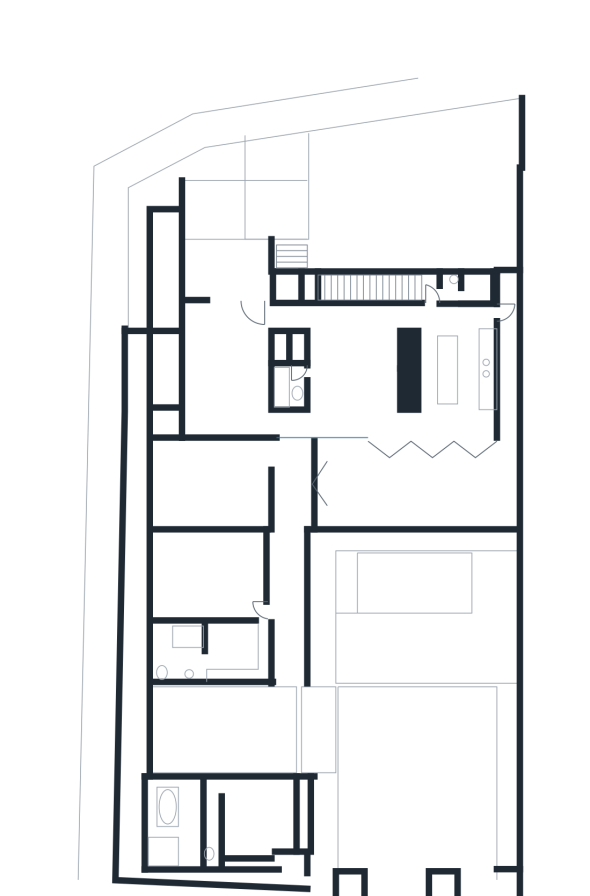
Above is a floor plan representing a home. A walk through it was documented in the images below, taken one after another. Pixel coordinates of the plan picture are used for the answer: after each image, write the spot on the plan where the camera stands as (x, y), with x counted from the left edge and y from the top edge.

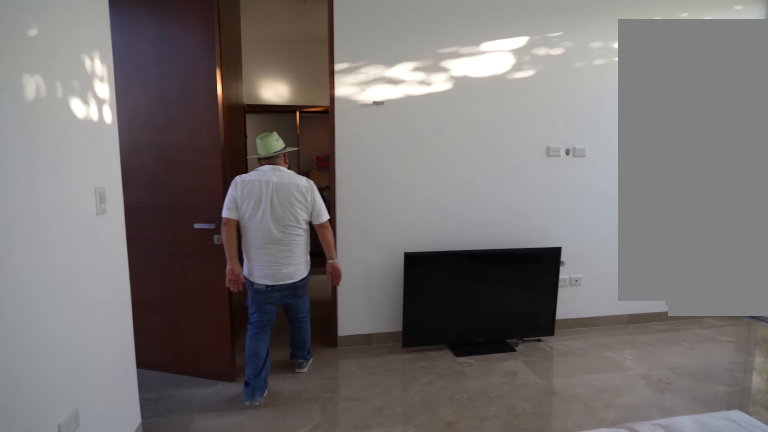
(240, 543)
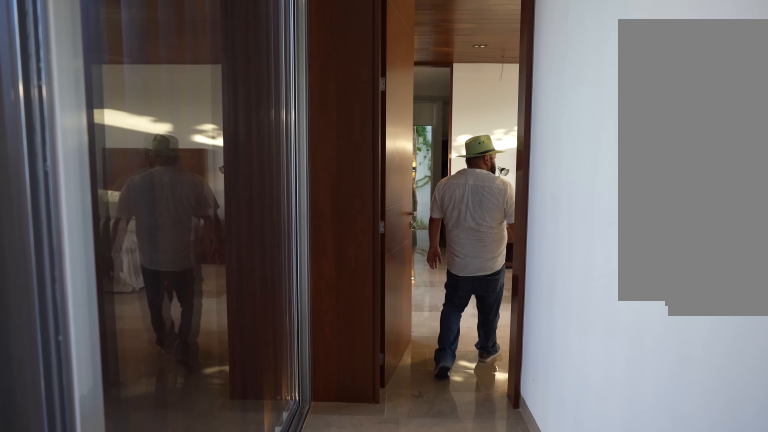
(288, 623)
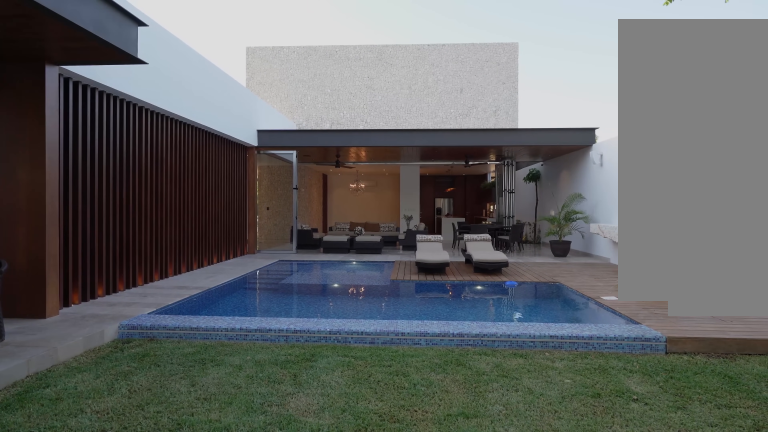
(408, 768)
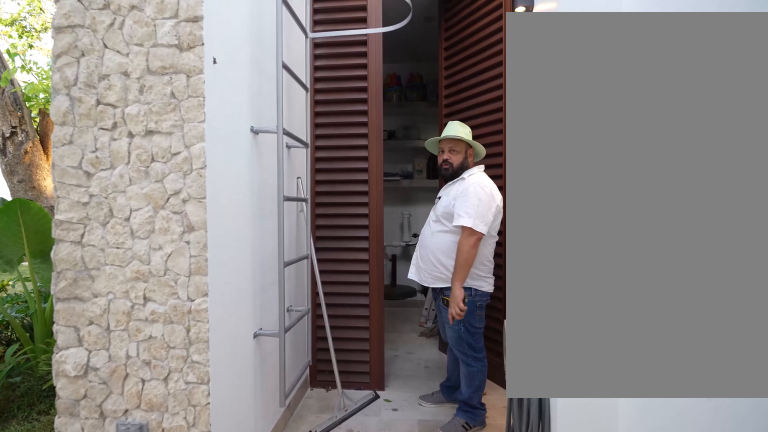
(317, 882)
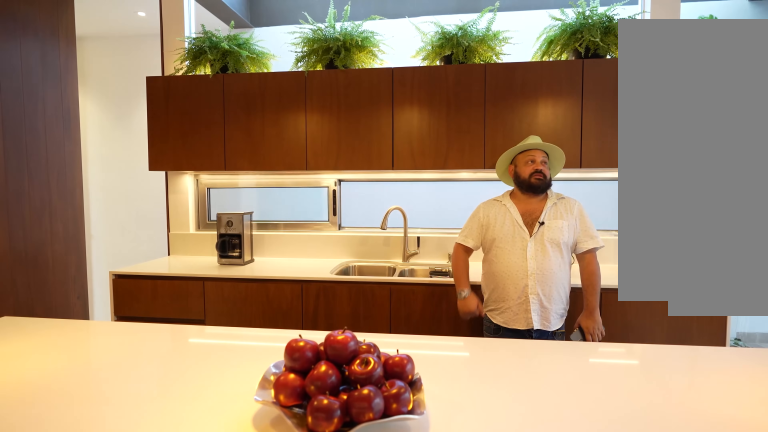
(427, 364)
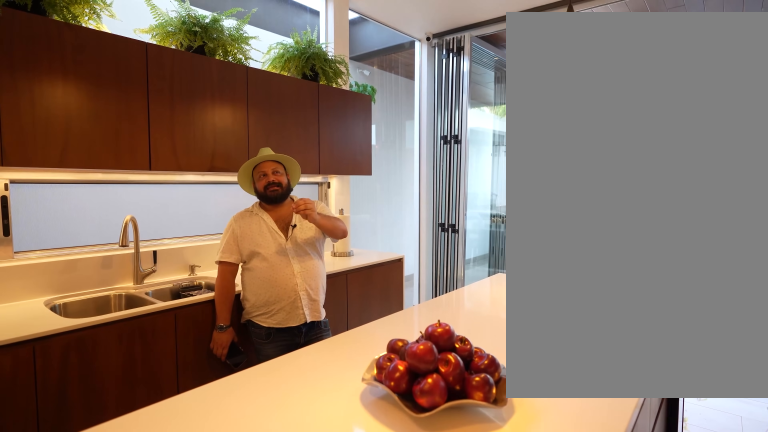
(430, 354)
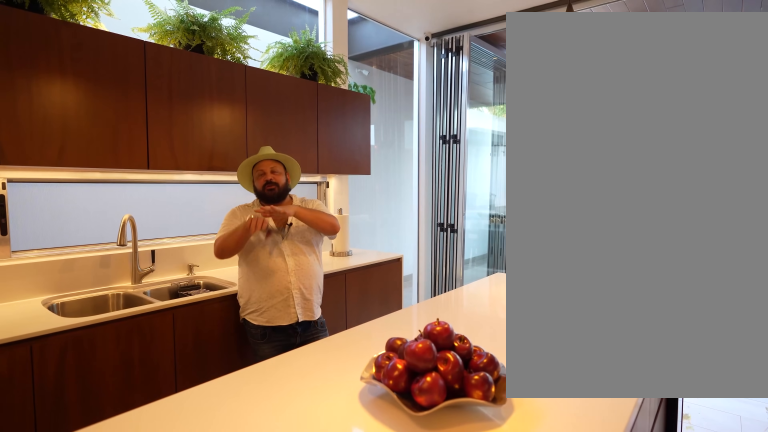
(430, 354)
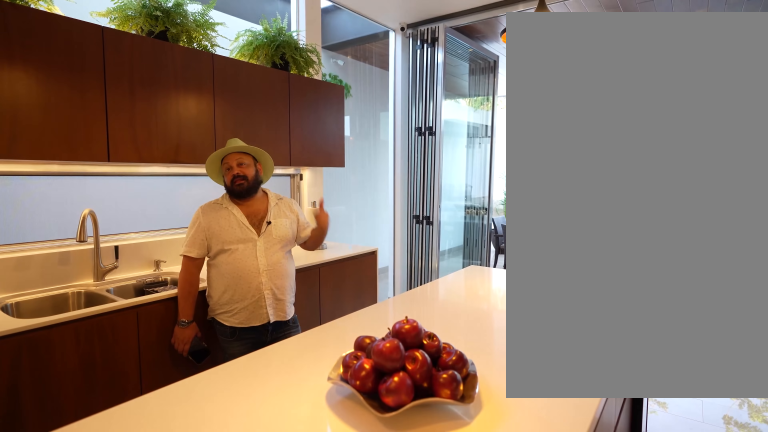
(429, 354)
